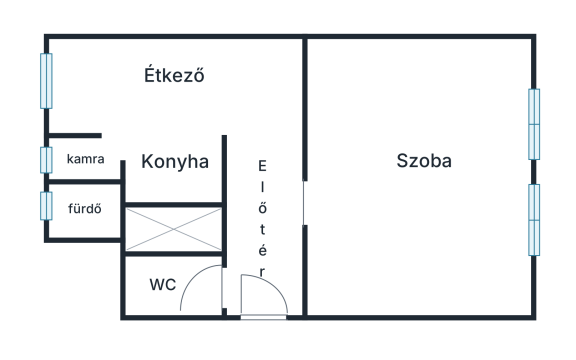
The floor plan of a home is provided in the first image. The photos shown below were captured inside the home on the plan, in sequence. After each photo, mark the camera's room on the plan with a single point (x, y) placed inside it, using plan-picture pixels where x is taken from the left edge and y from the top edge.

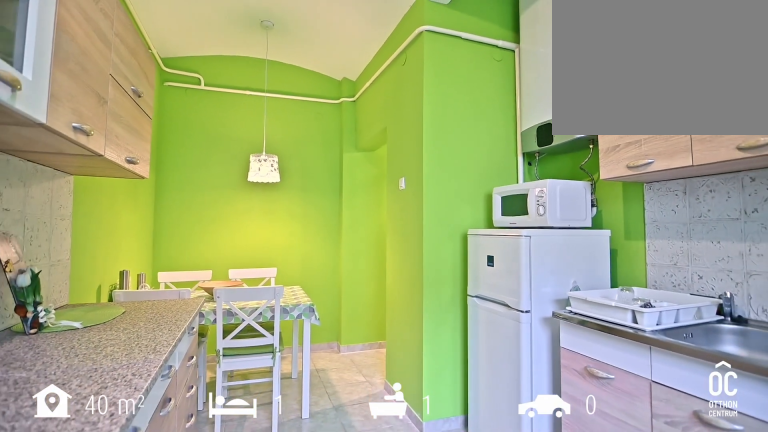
(174, 159)
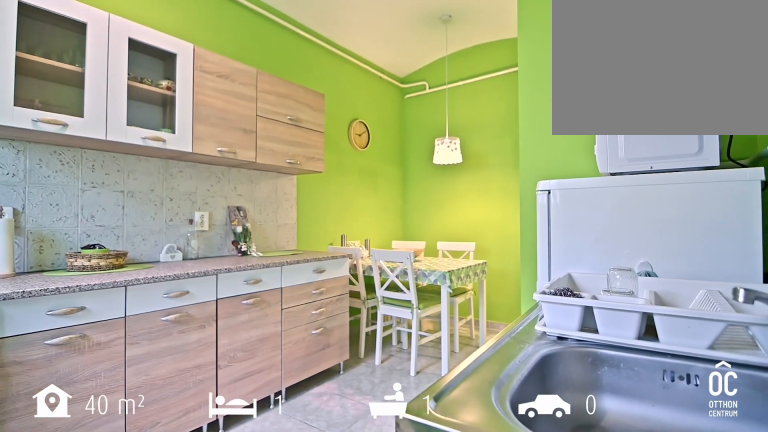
(174, 159)
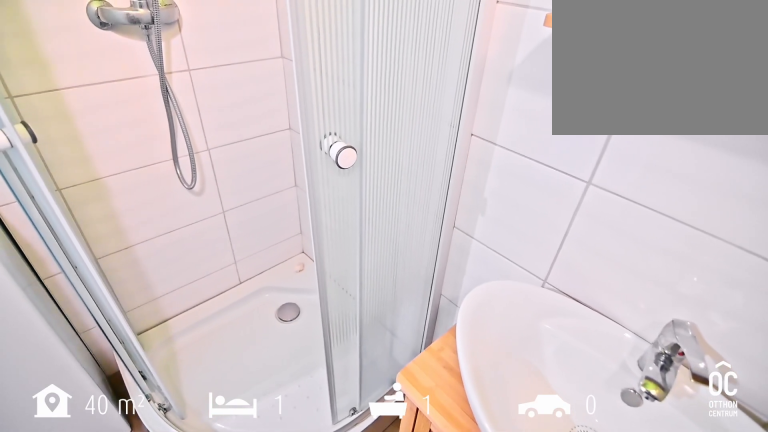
(86, 208)
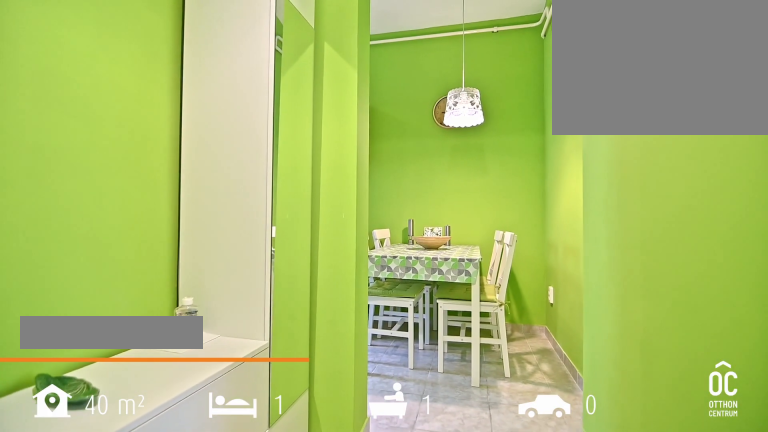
(265, 218)
